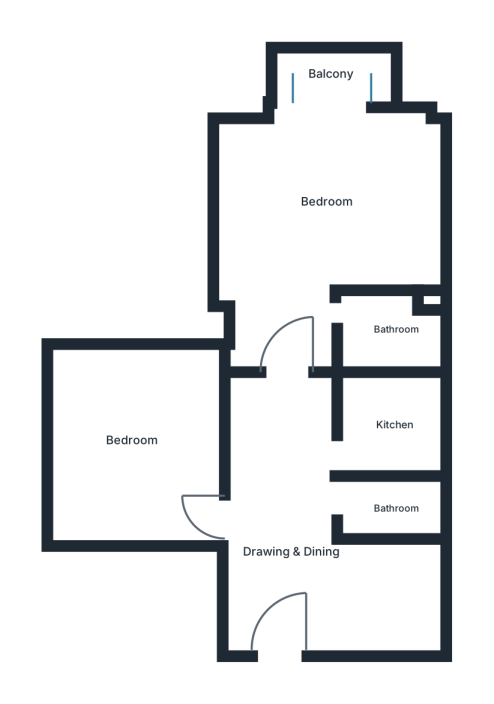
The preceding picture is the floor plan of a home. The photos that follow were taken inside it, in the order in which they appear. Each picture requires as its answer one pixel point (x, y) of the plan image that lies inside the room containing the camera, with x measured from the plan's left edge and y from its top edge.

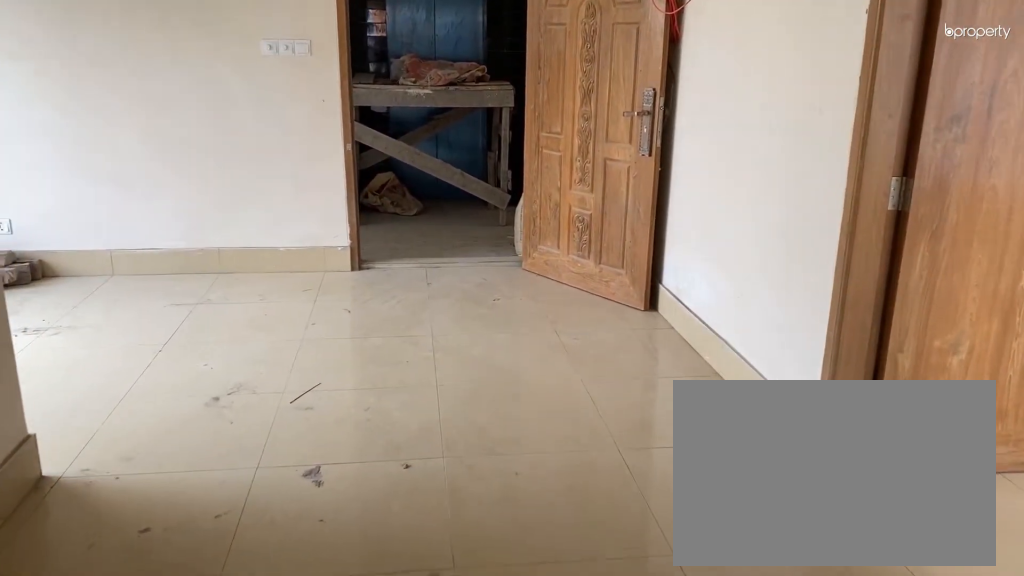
(280, 549)
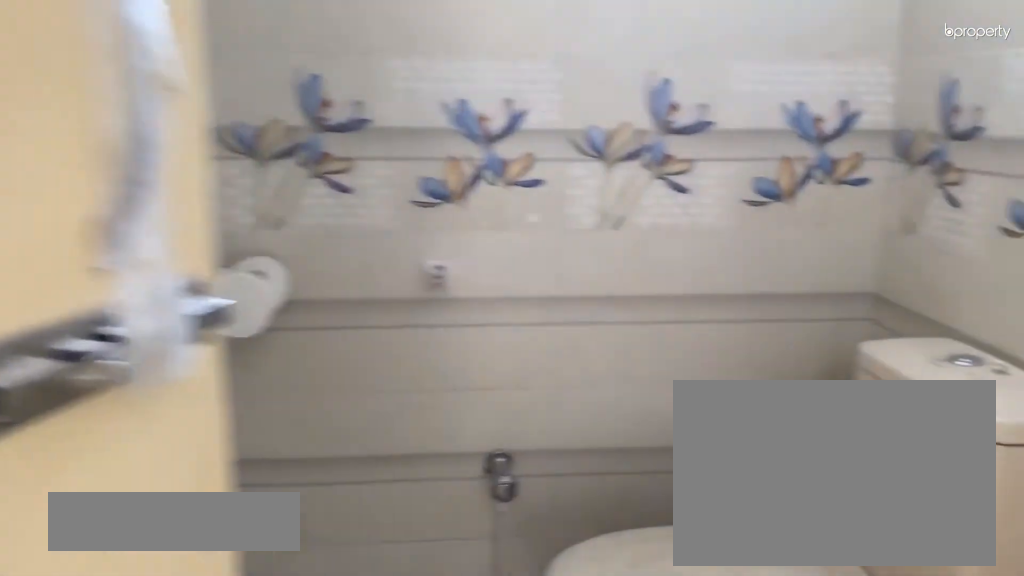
(397, 509)
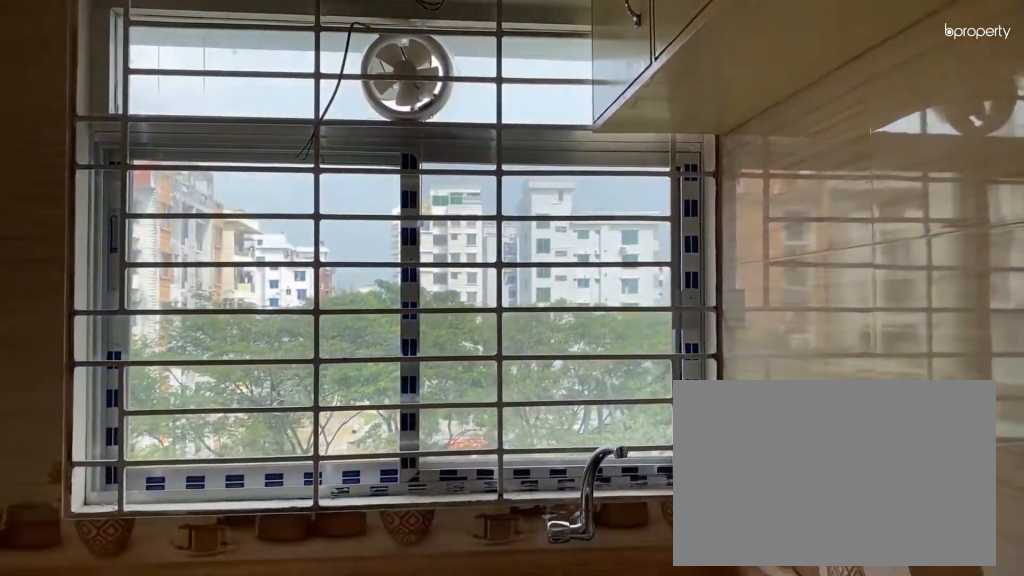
(393, 422)
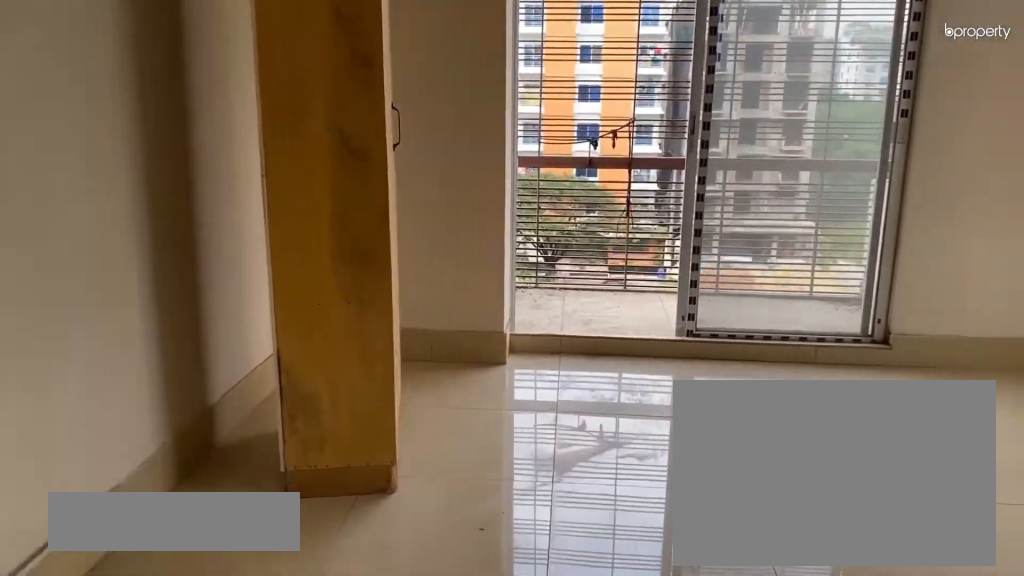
(327, 195)
